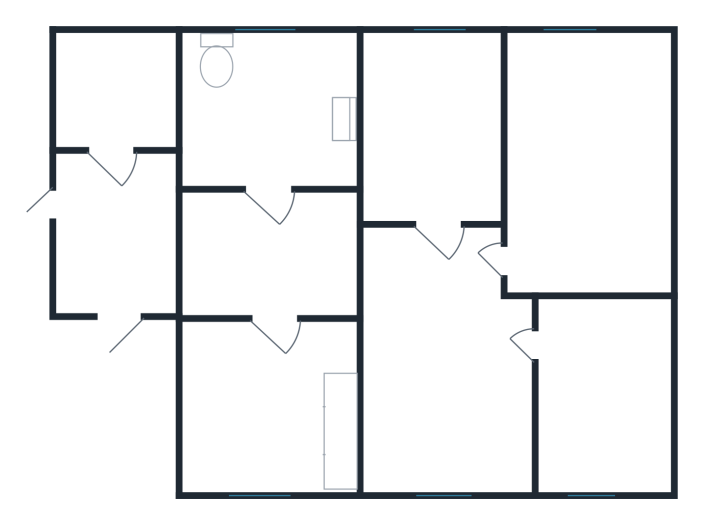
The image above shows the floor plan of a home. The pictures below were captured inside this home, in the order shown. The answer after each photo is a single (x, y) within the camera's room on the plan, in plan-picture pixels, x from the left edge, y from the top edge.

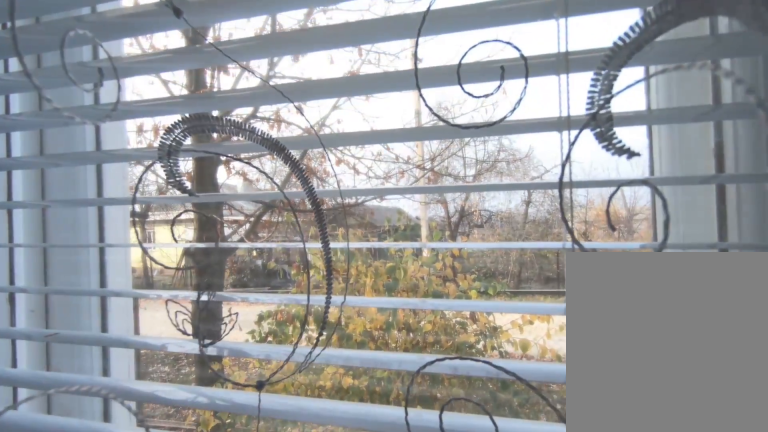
(442, 473)
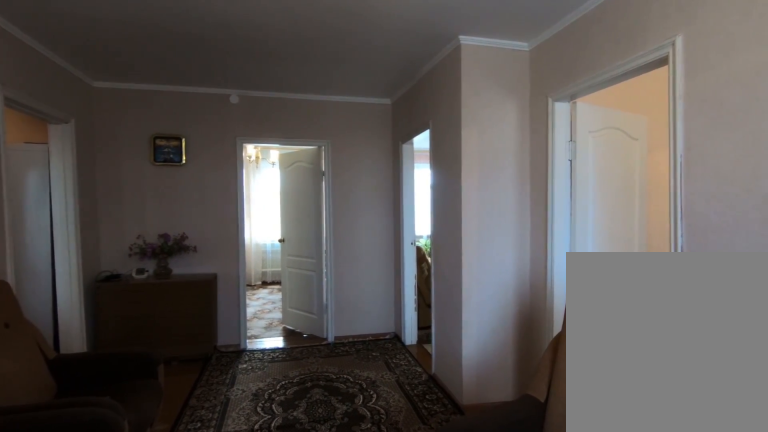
(442, 473)
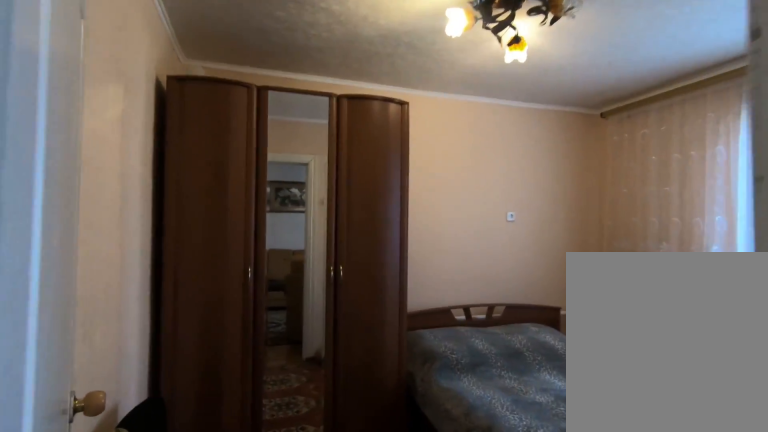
(517, 372)
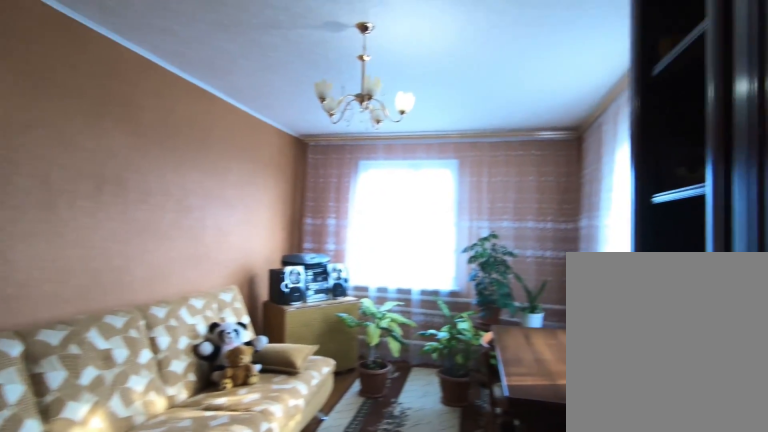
(534, 269)
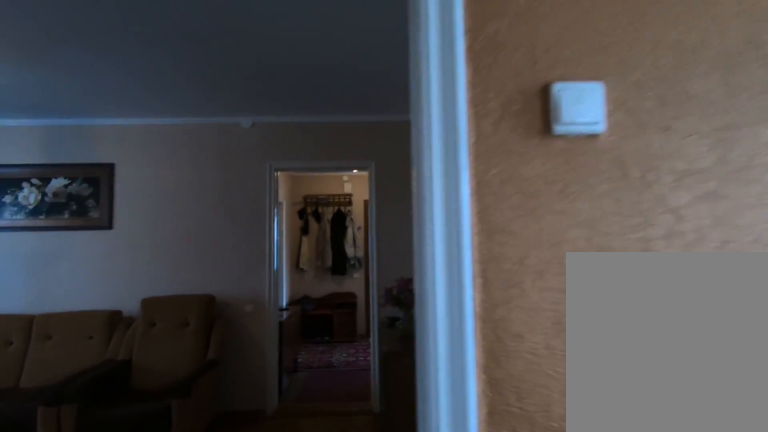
(534, 269)
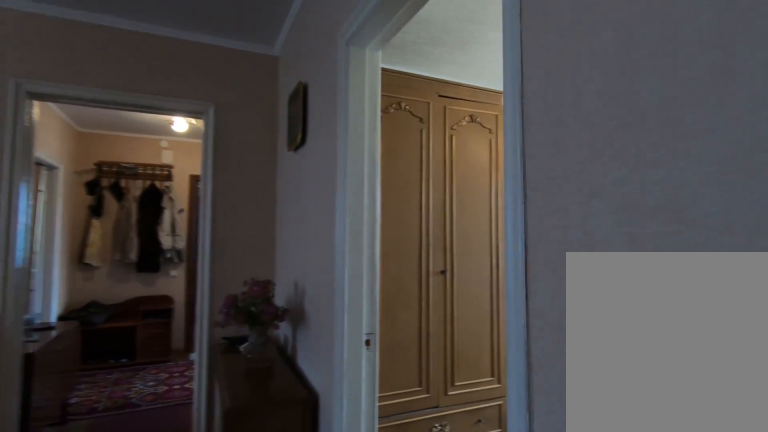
(440, 234)
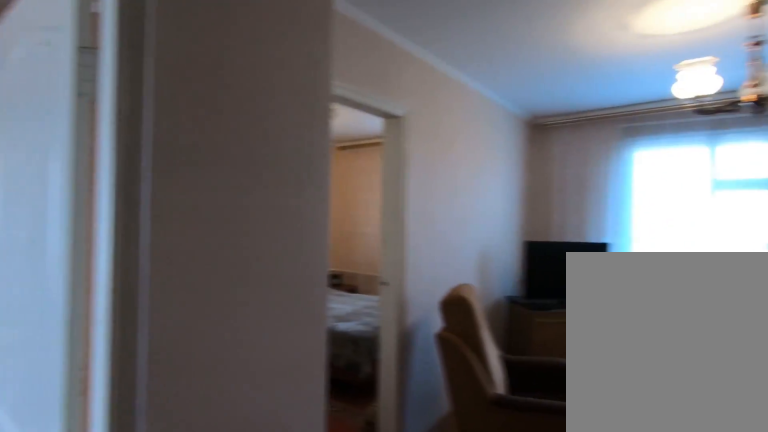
(439, 293)
